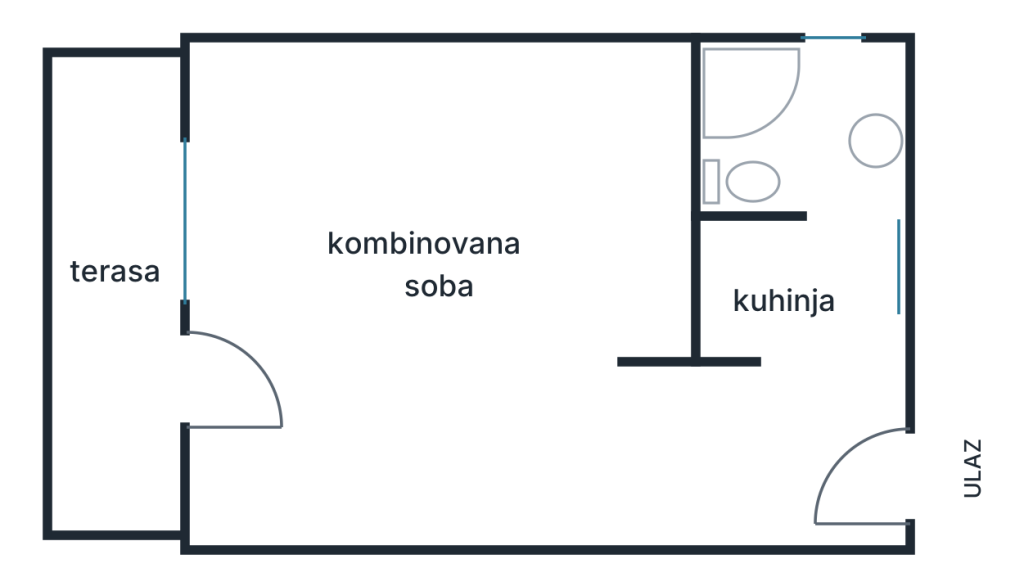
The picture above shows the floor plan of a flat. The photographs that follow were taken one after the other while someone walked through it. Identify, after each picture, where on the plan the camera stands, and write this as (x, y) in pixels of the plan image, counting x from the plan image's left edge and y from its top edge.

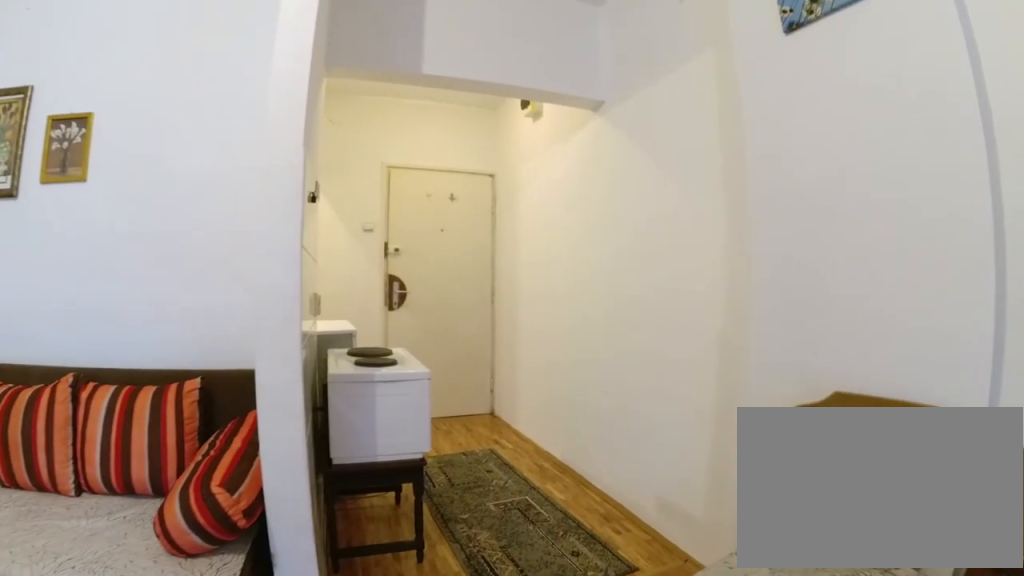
(467, 404)
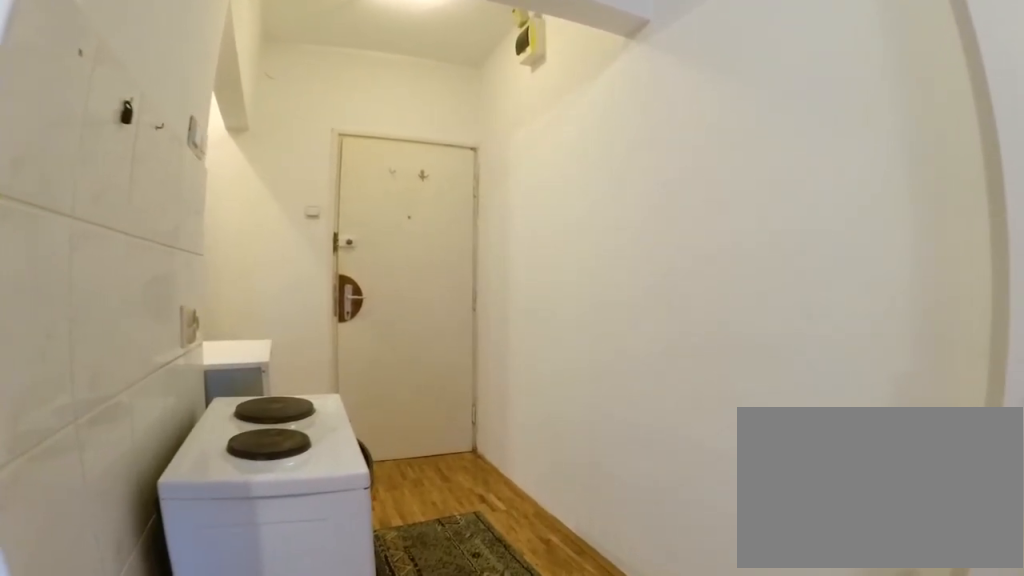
(564, 433)
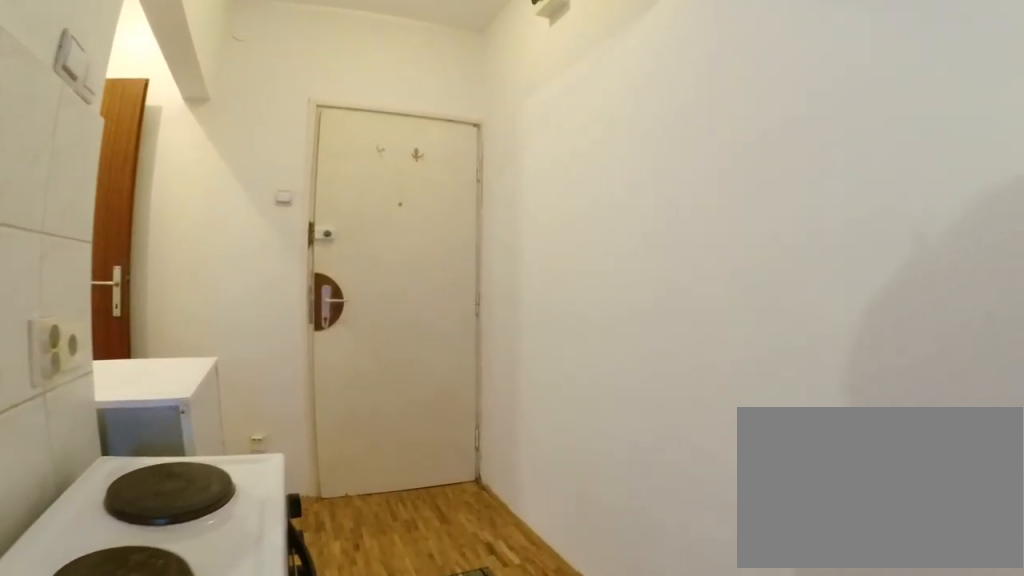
(608, 437)
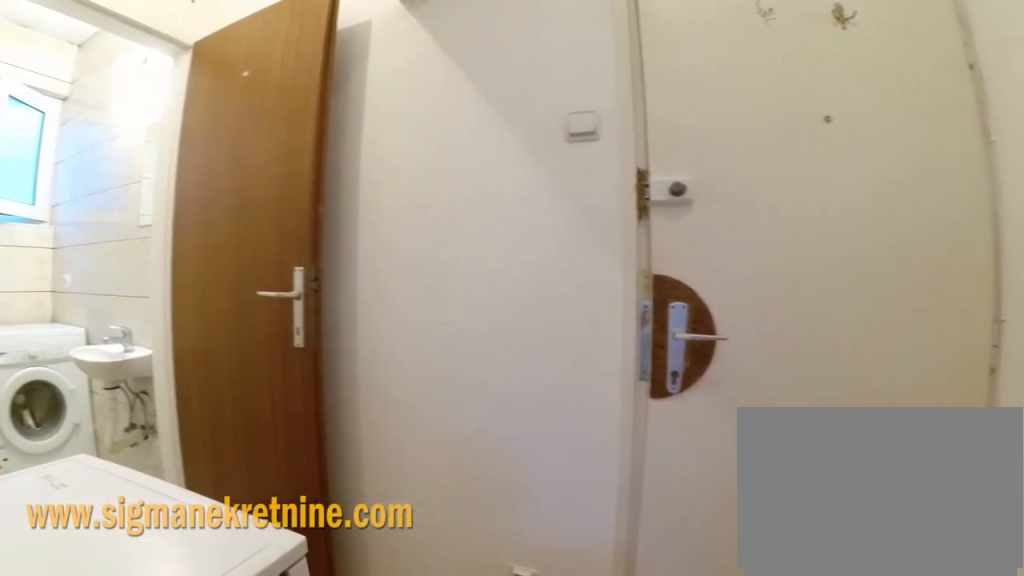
(740, 431)
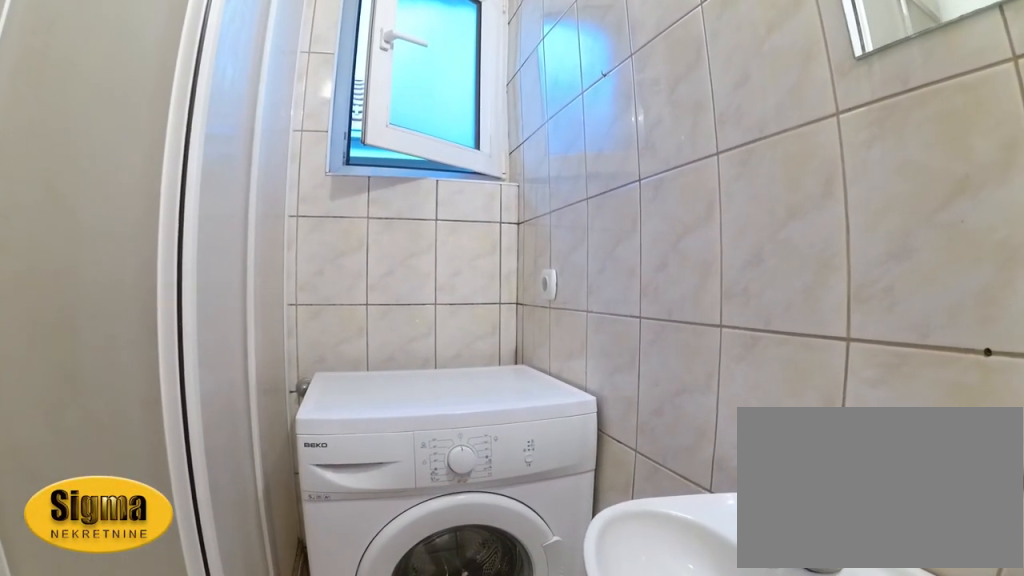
(842, 178)
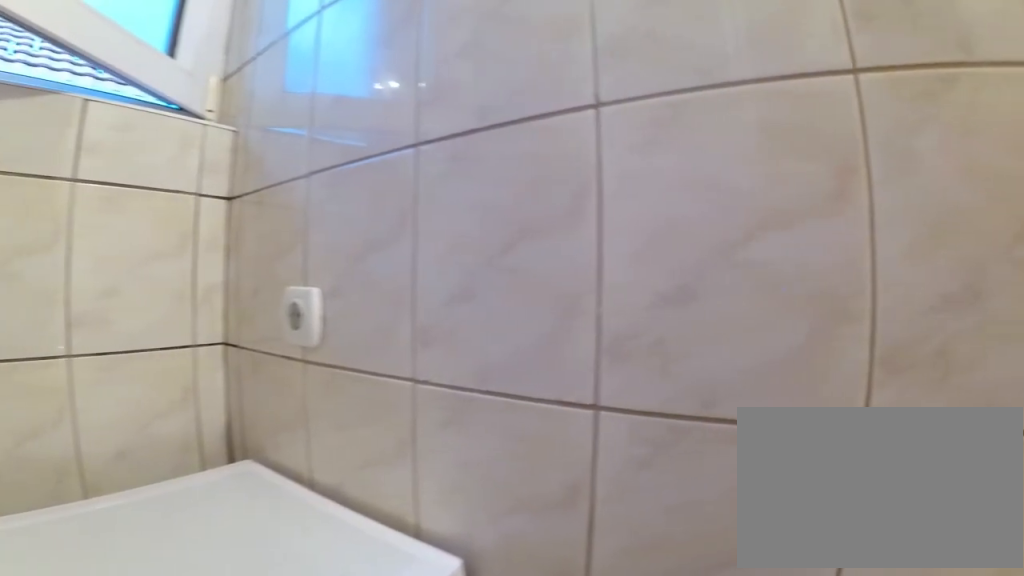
(827, 127)
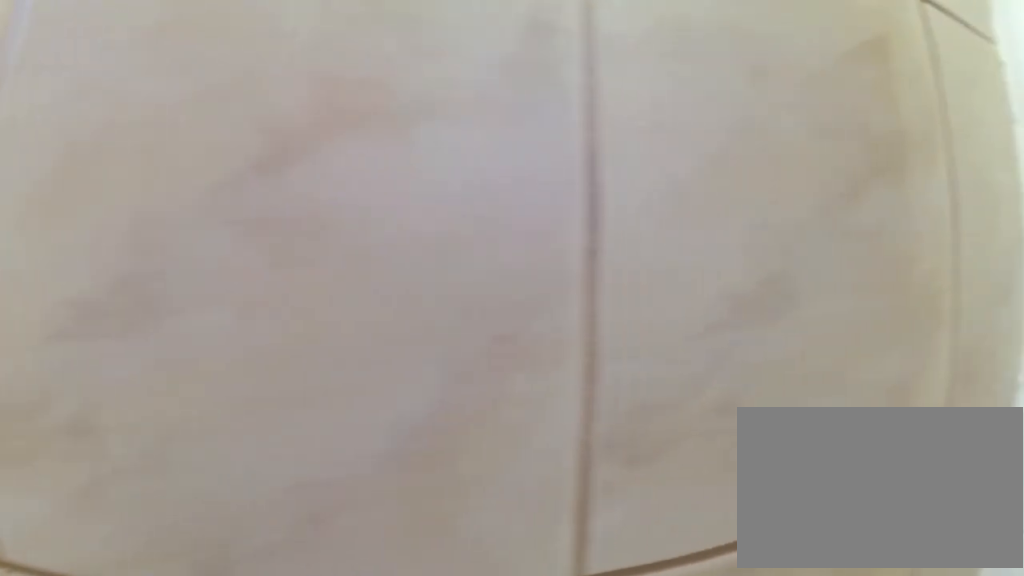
(816, 119)
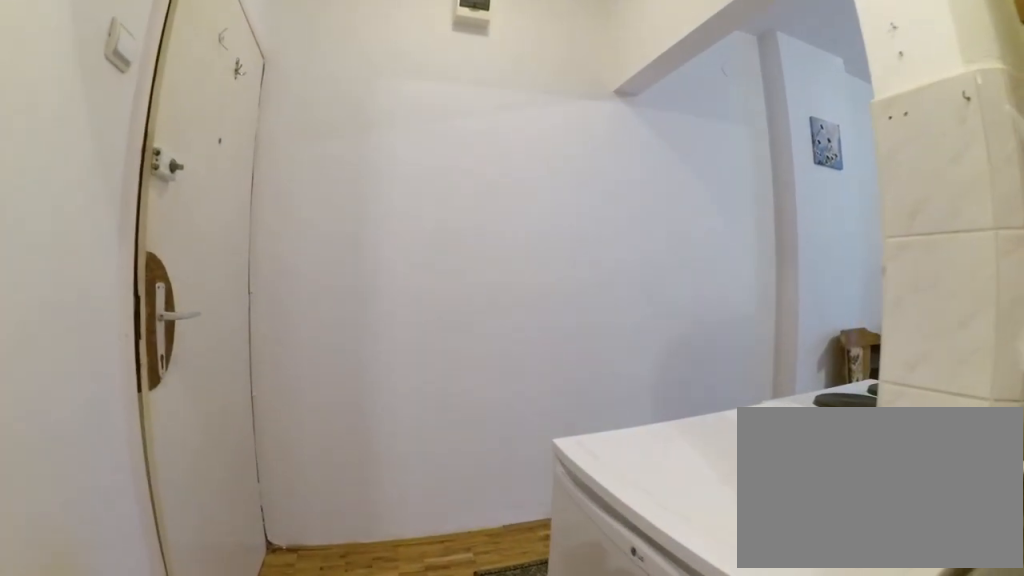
(842, 321)
